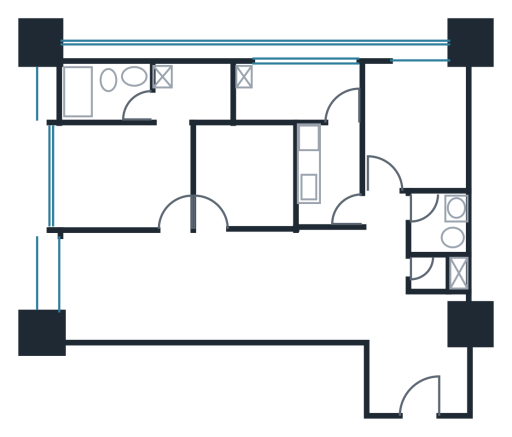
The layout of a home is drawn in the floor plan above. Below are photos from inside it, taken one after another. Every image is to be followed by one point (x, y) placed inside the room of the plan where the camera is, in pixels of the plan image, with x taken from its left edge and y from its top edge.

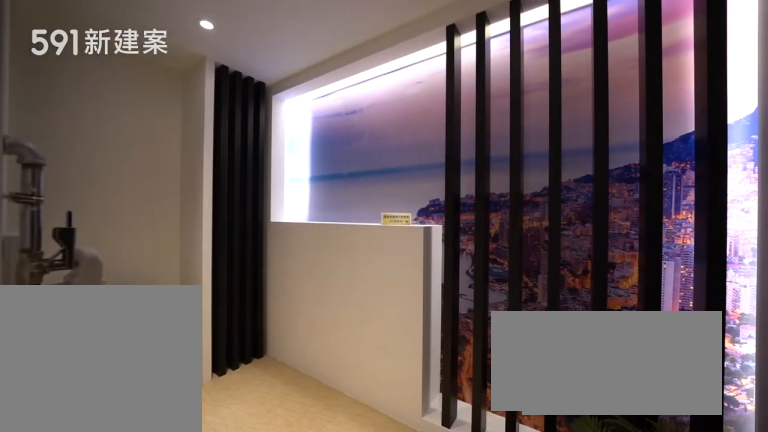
(292, 89)
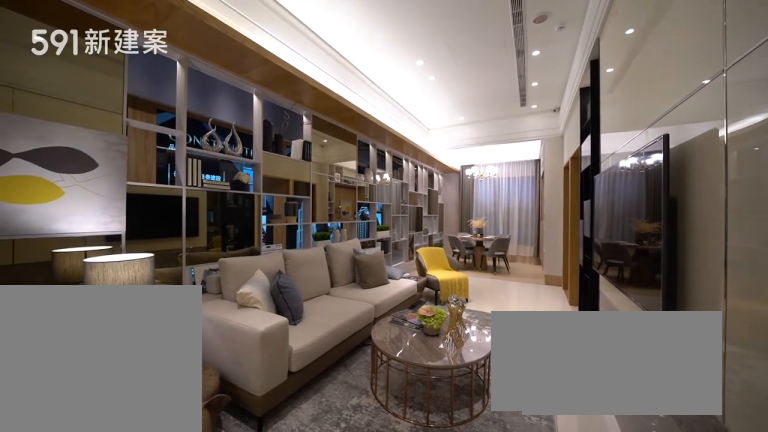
(210, 286)
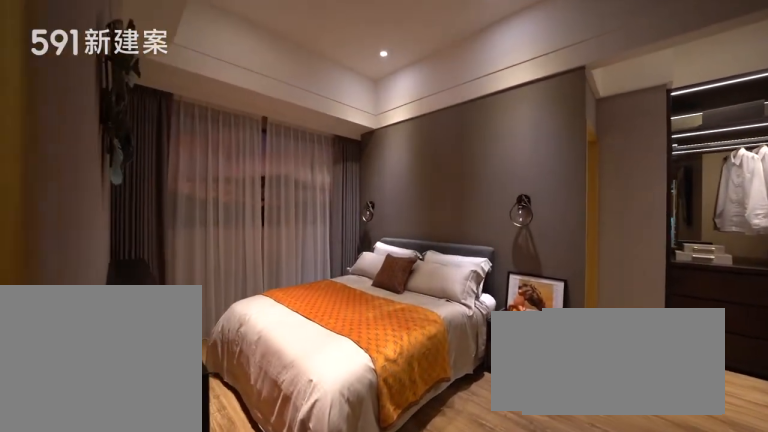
(138, 154)
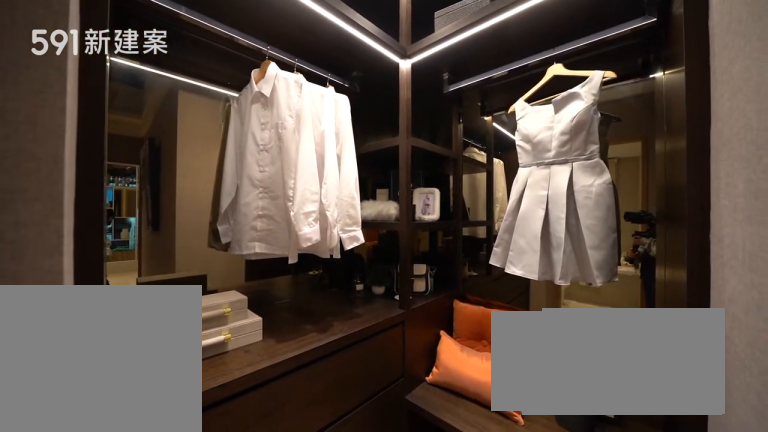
(138, 154)
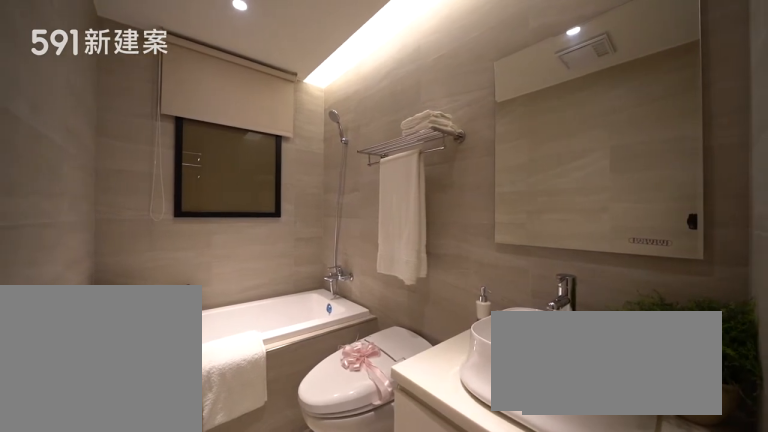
(104, 91)
